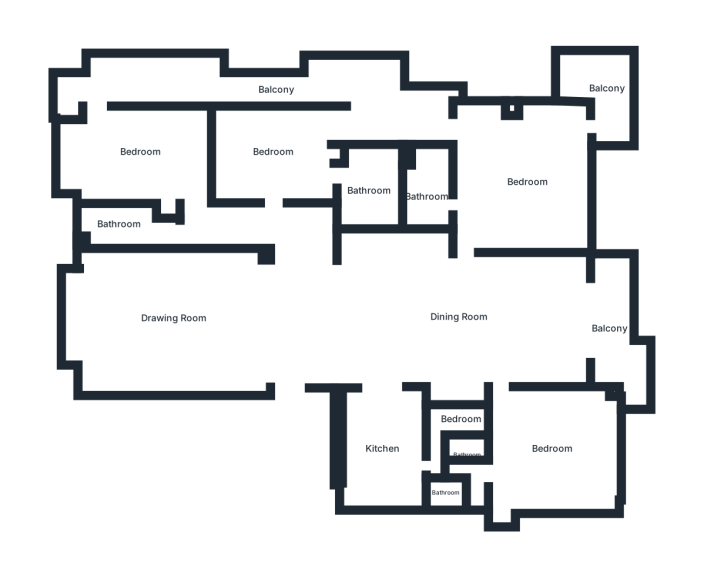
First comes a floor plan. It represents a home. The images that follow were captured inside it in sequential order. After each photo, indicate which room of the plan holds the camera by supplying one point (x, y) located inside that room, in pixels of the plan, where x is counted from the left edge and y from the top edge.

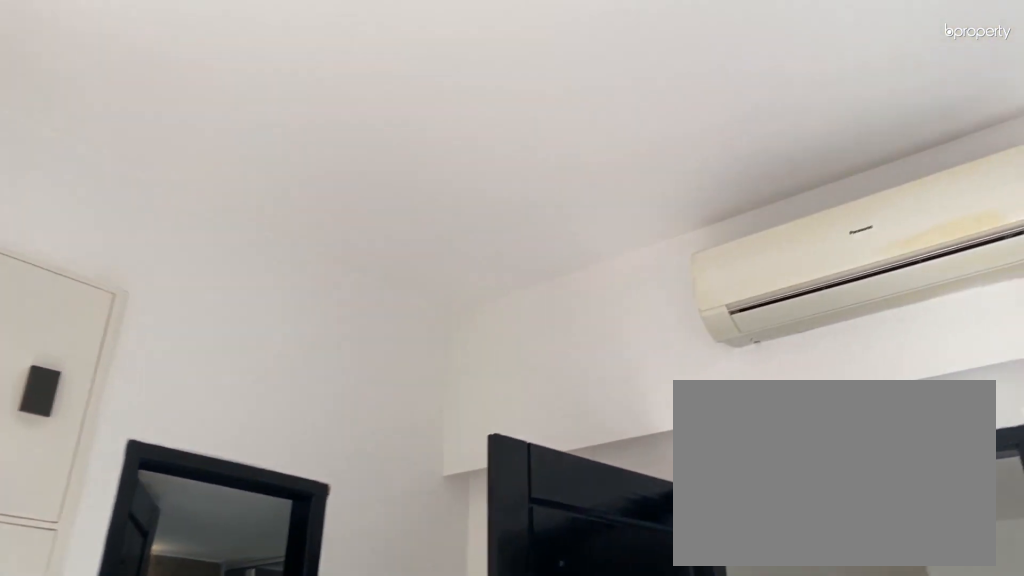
(271, 151)
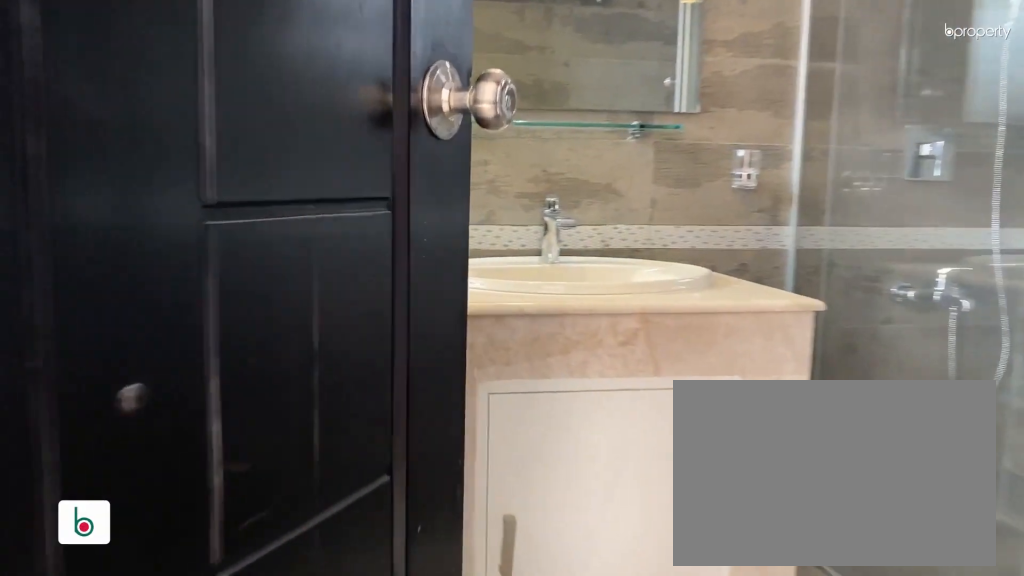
(367, 191)
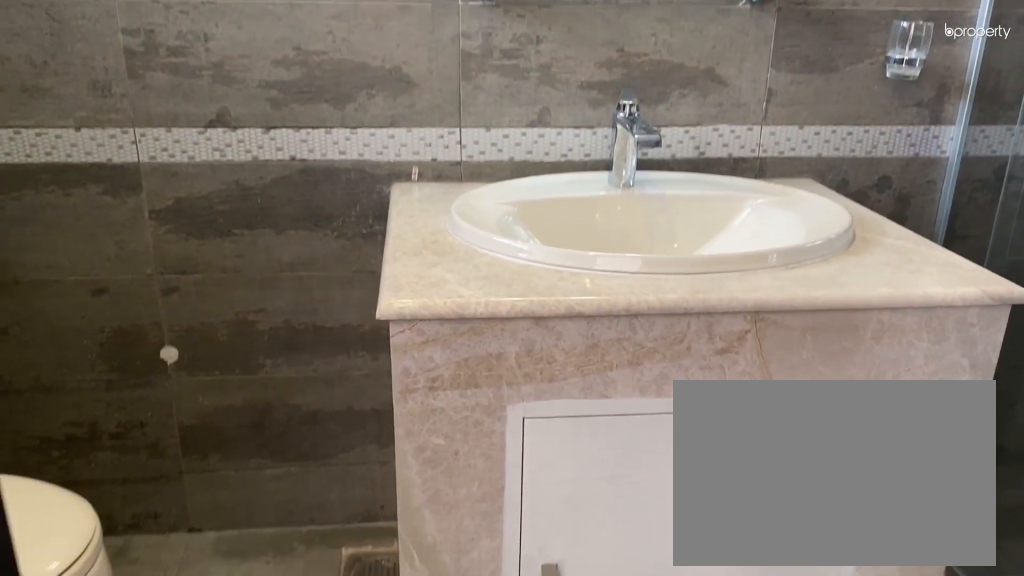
(367, 191)
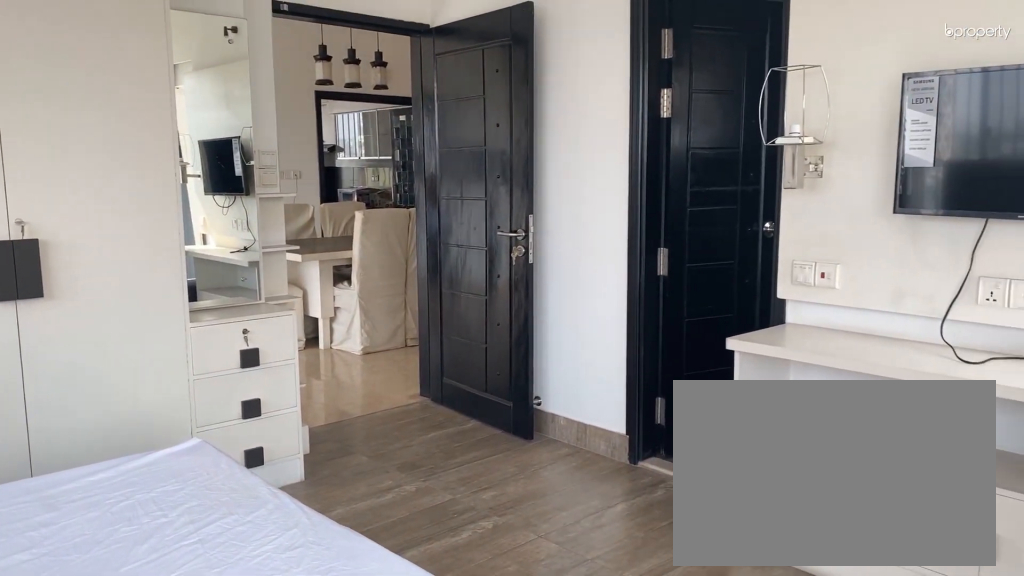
(518, 184)
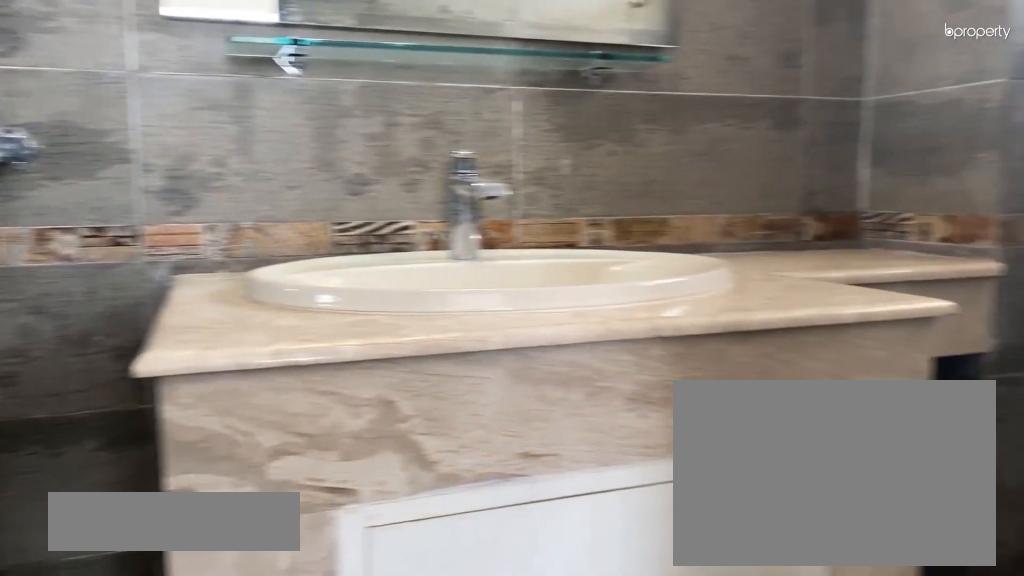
(423, 195)
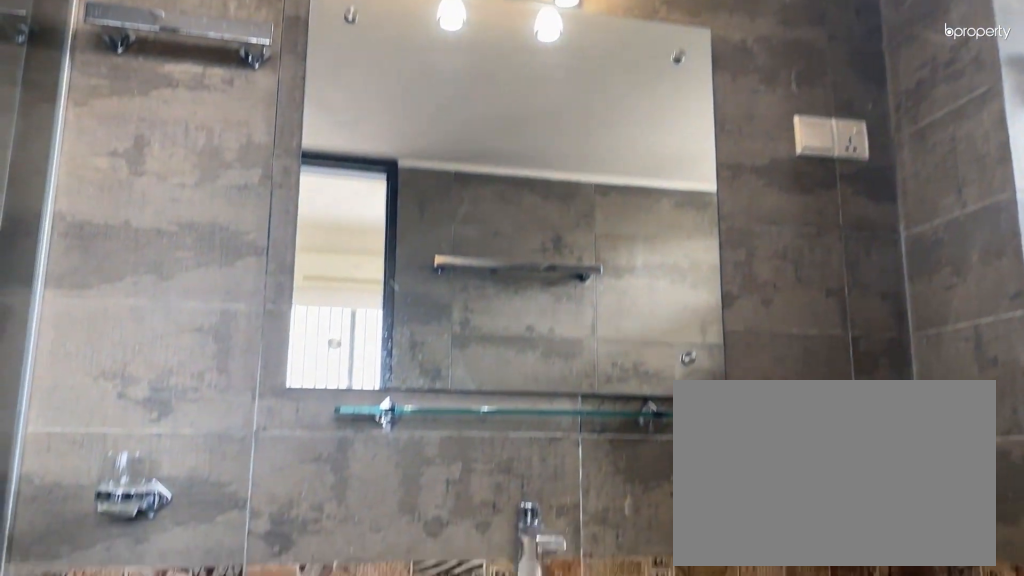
(423, 195)
